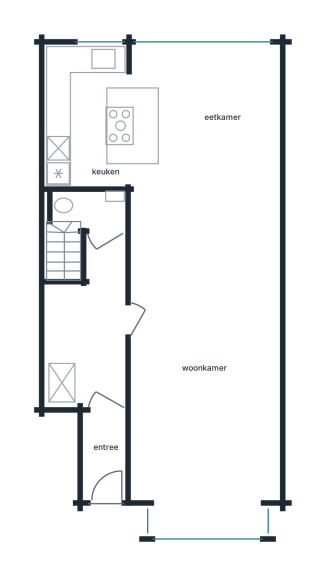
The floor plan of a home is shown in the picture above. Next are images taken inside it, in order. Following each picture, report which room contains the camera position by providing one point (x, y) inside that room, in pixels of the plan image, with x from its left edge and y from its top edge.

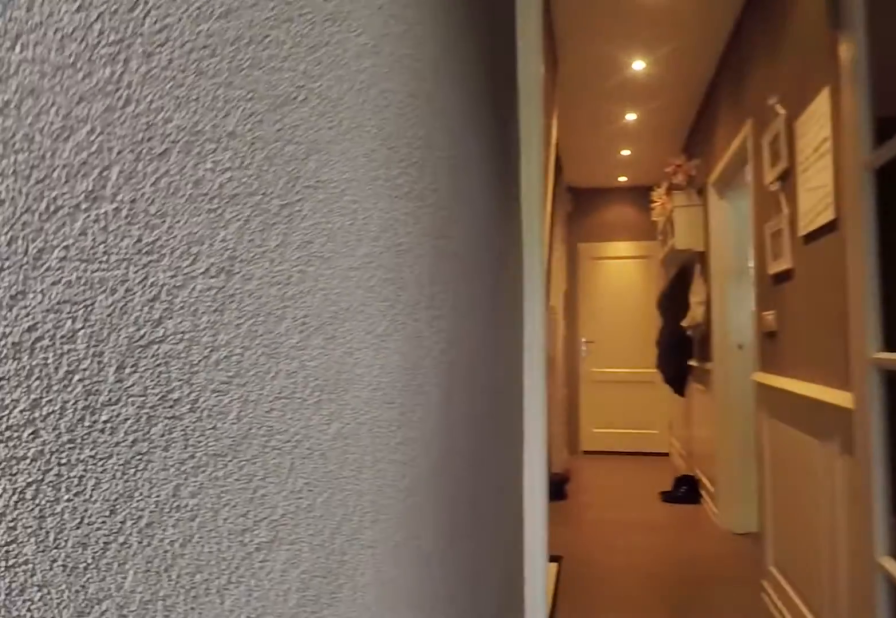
(93, 359)
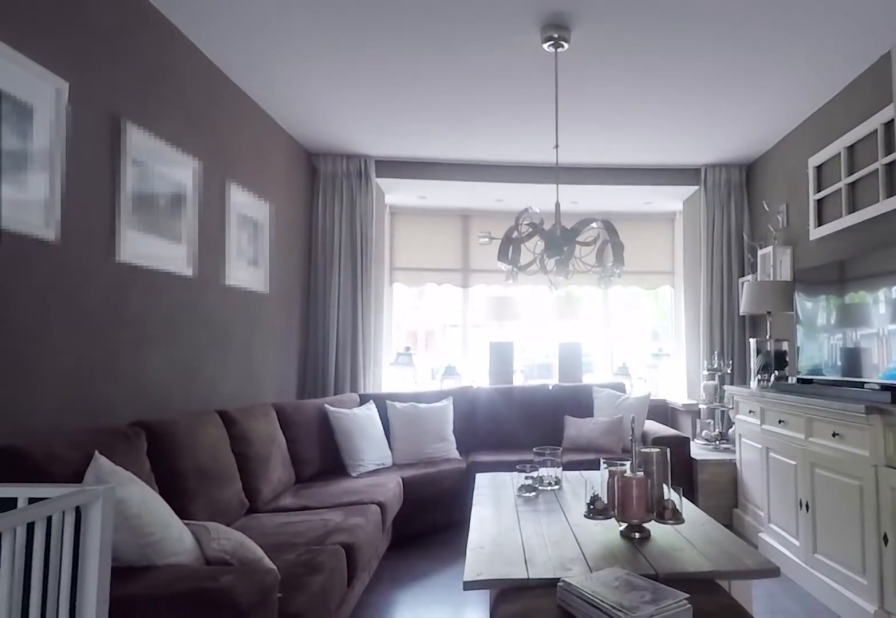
(203, 277)
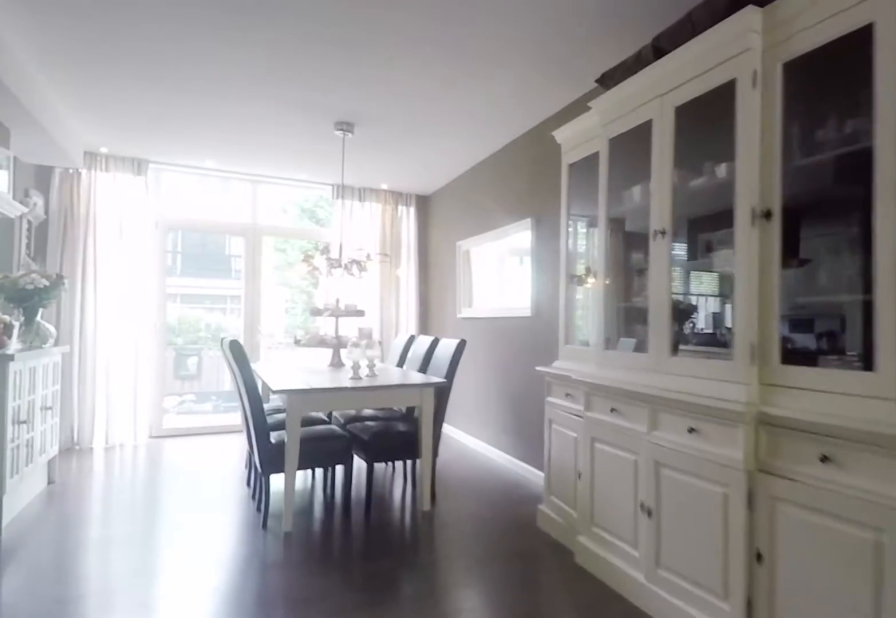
(203, 277)
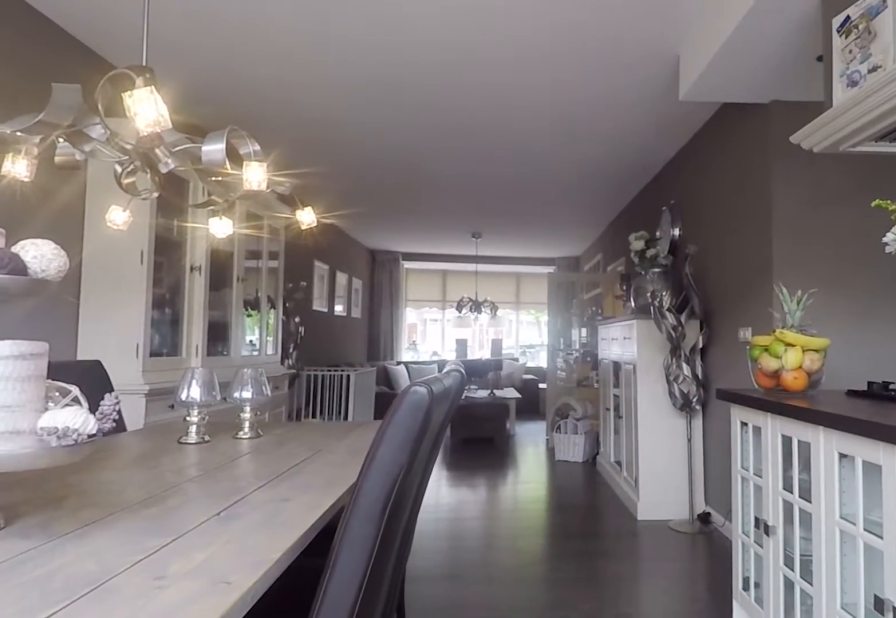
(141, 98)
